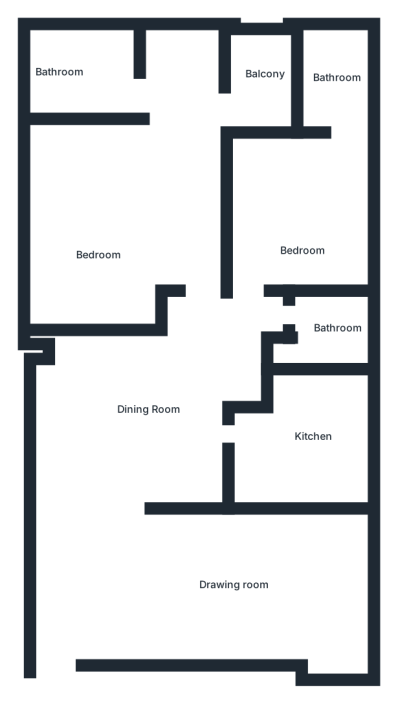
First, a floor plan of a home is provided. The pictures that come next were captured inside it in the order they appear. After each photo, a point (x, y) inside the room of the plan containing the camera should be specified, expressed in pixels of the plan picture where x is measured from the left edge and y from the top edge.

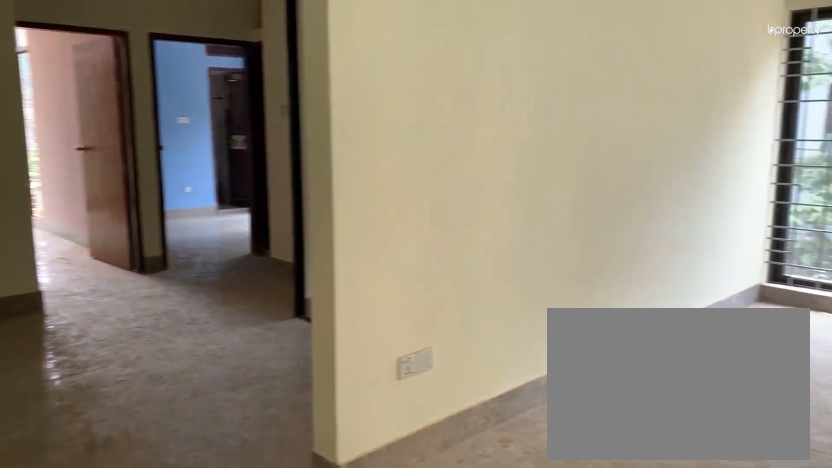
(208, 583)
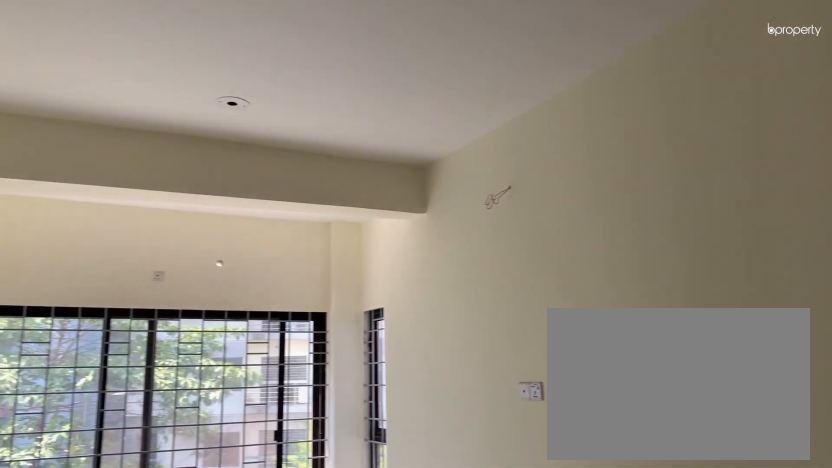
(208, 583)
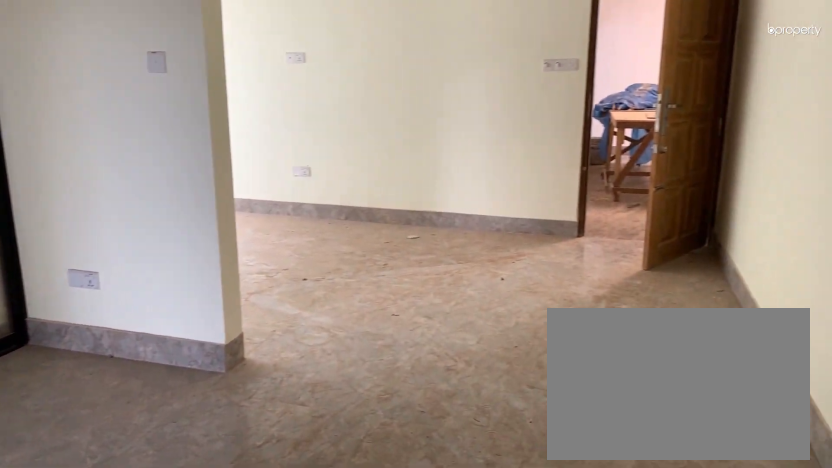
(156, 425)
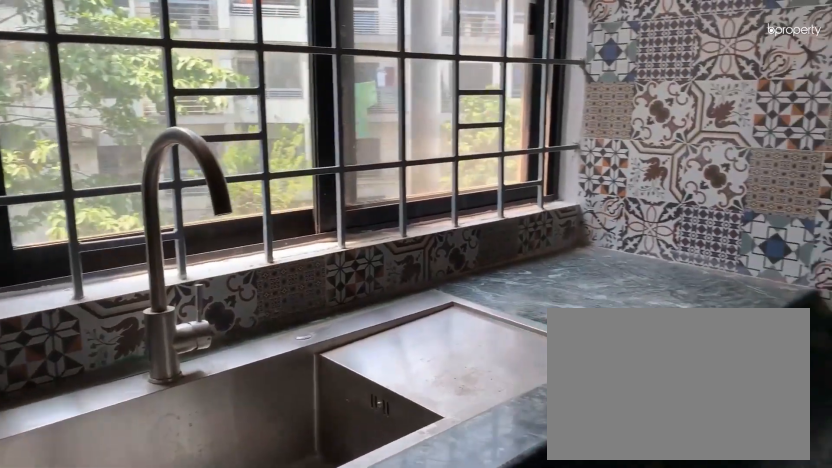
(313, 442)
